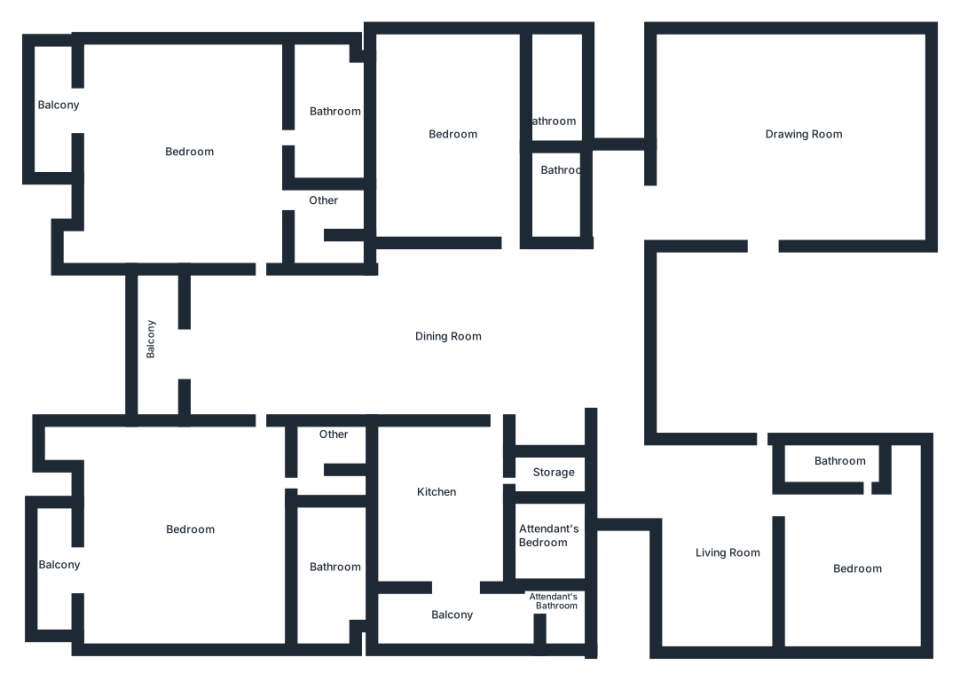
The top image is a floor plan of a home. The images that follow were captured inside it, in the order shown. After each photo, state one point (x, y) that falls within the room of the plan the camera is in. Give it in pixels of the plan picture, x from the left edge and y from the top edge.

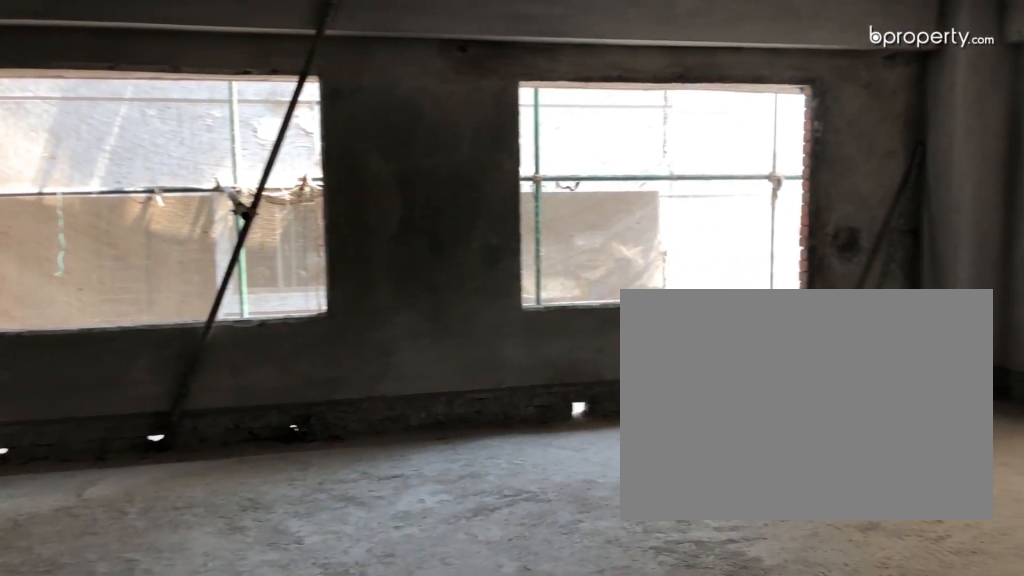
(775, 158)
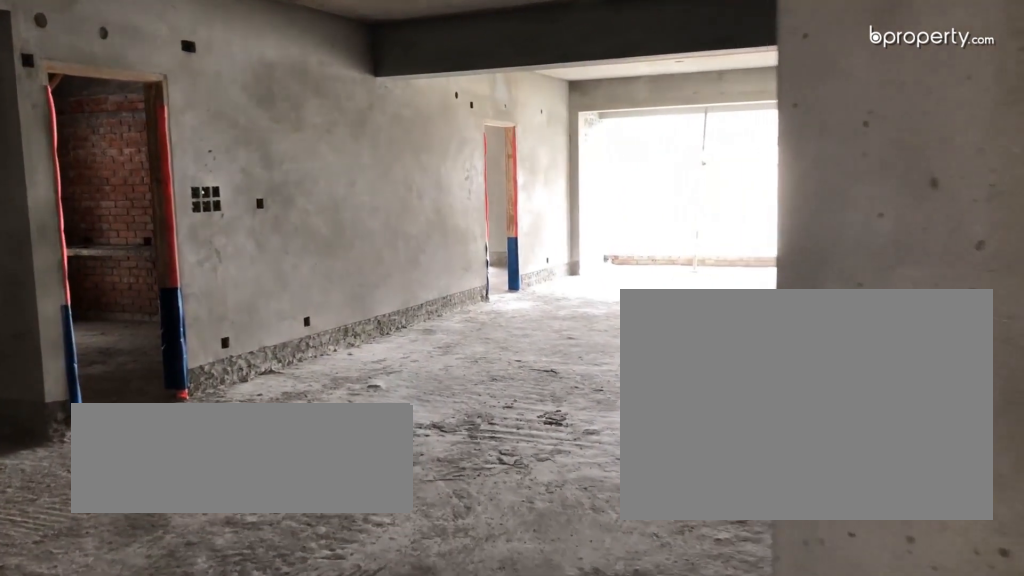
(553, 339)
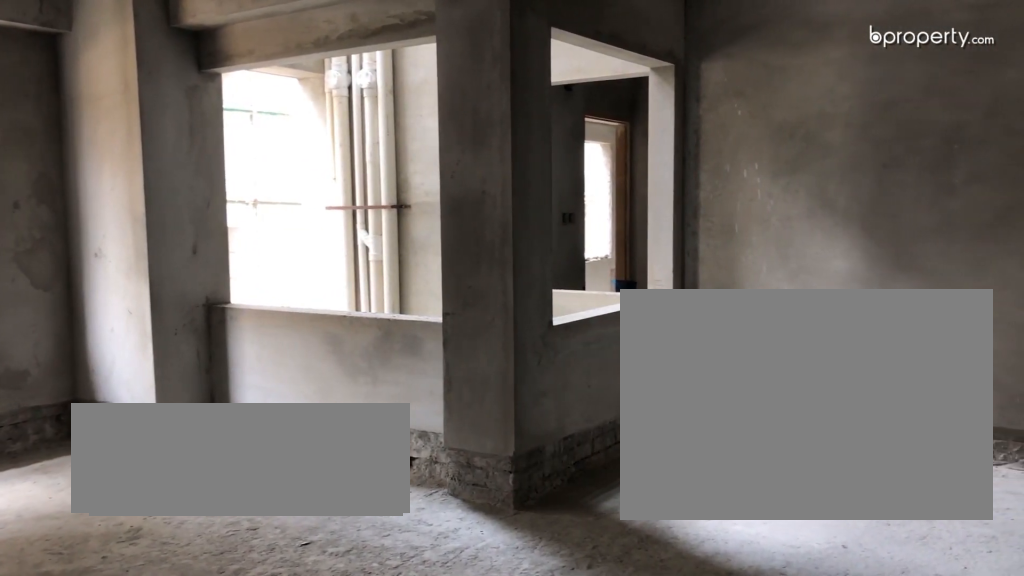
(726, 527)
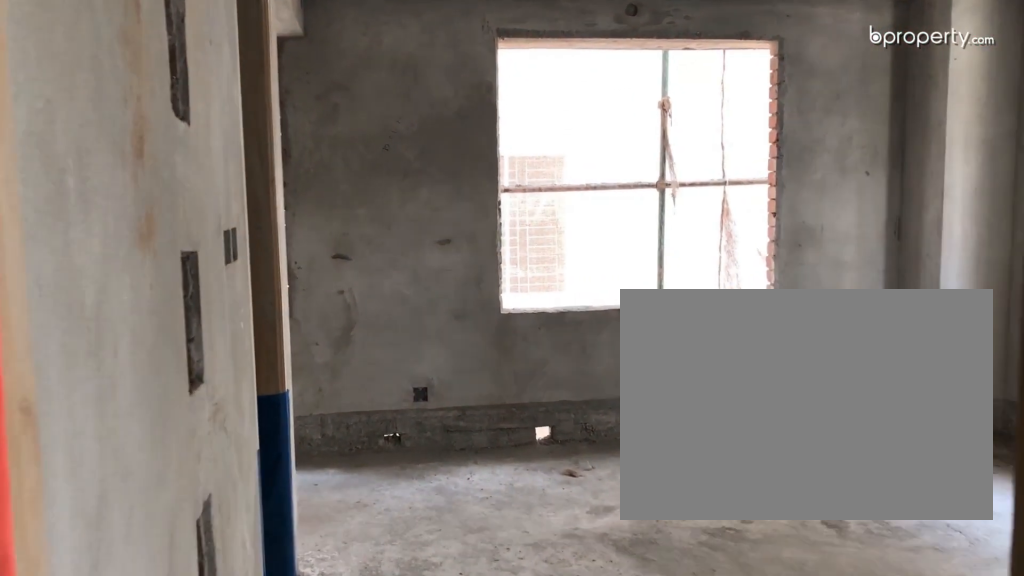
(852, 566)
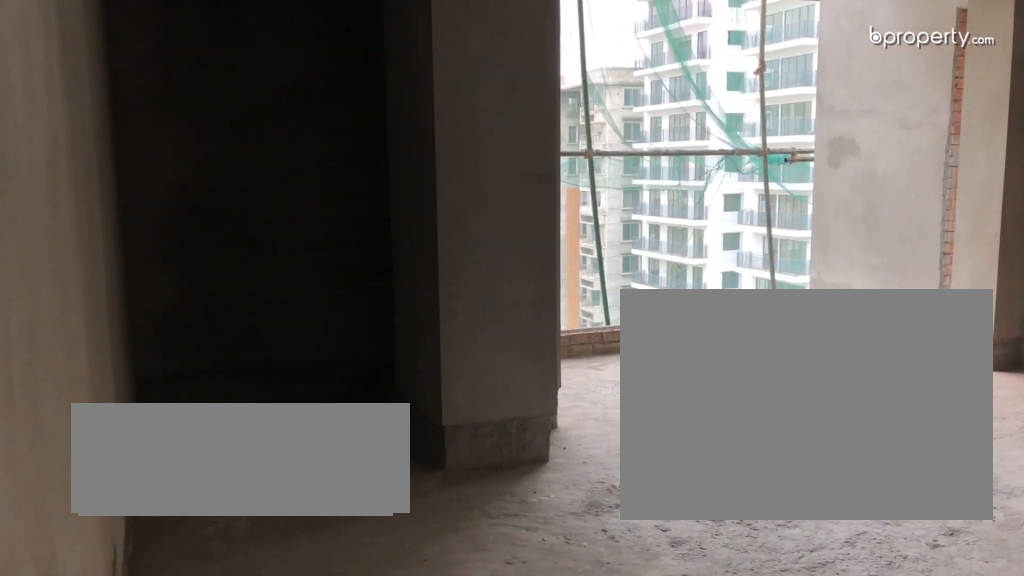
(208, 167)
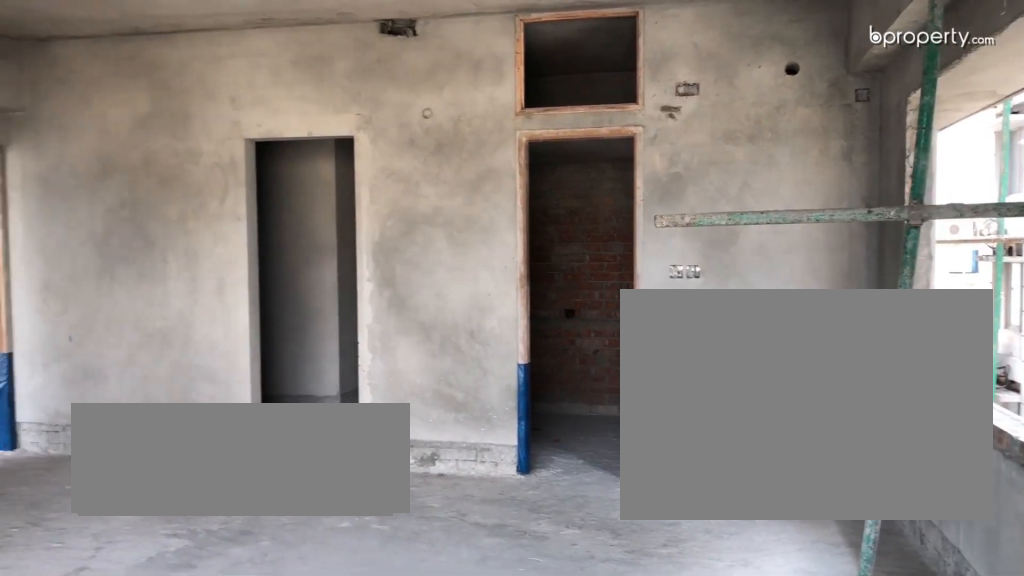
(188, 521)
